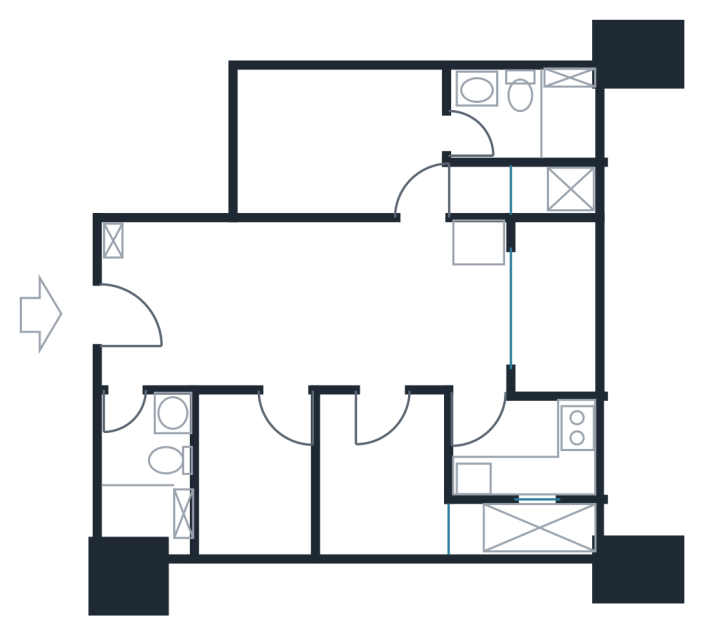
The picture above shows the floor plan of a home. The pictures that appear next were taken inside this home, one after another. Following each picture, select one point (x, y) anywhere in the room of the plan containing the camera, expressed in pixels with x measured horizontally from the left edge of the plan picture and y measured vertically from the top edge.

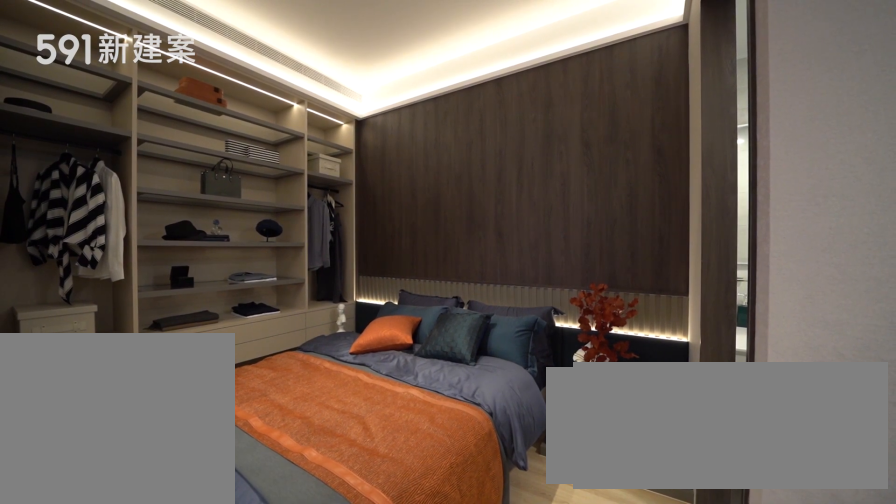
(352, 144)
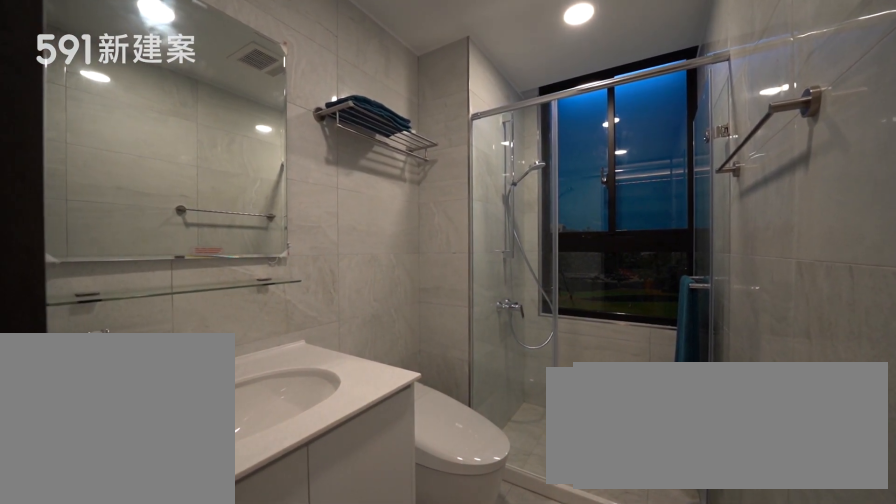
(524, 113)
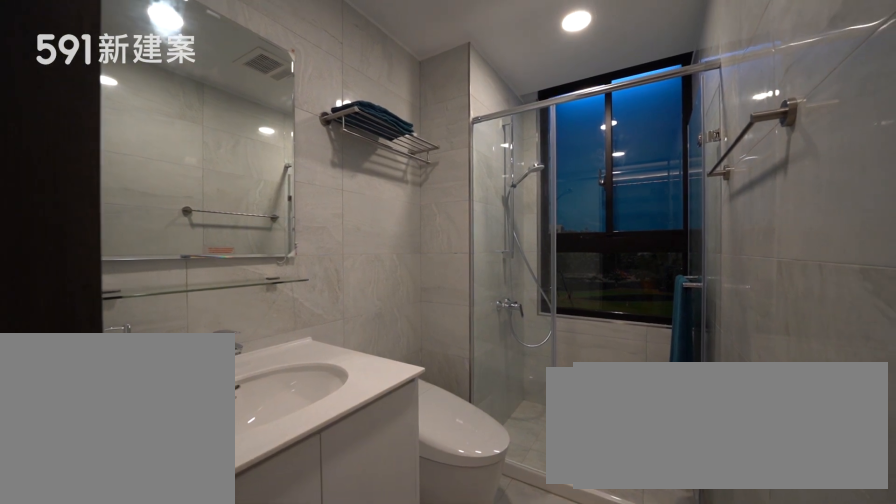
(524, 113)
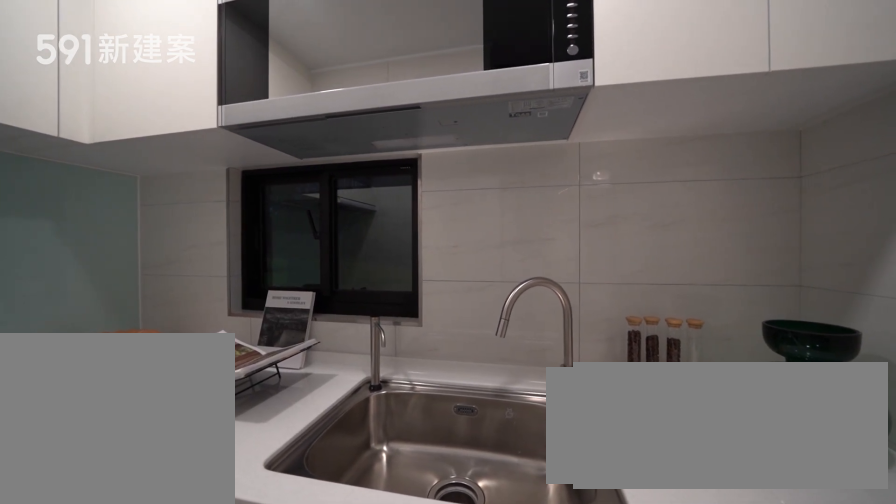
(525, 449)
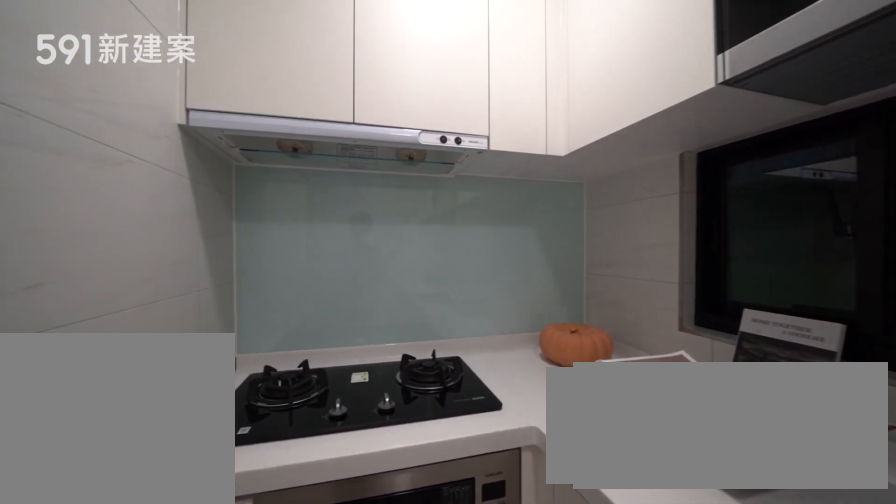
(525, 449)
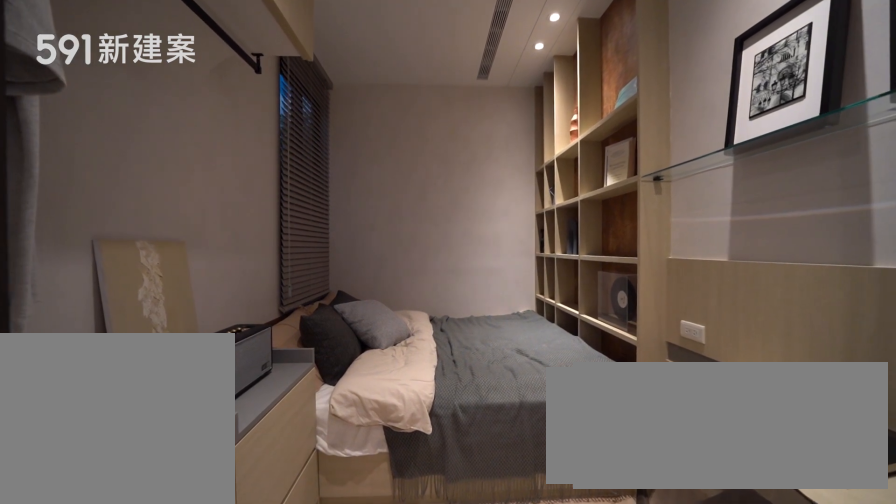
(380, 478)
